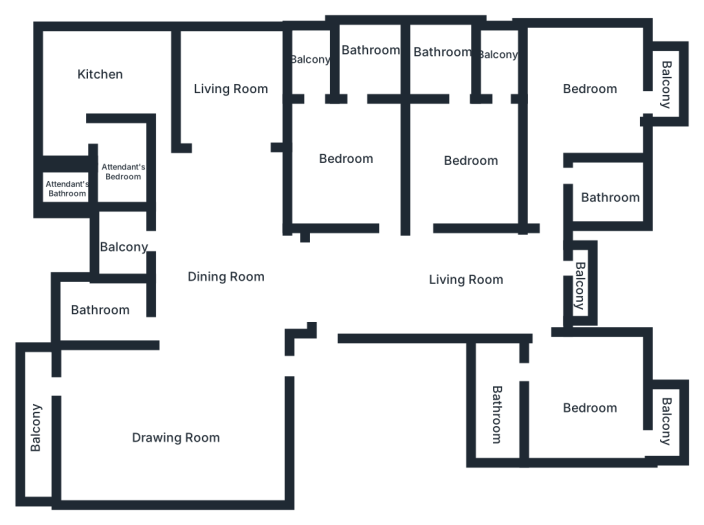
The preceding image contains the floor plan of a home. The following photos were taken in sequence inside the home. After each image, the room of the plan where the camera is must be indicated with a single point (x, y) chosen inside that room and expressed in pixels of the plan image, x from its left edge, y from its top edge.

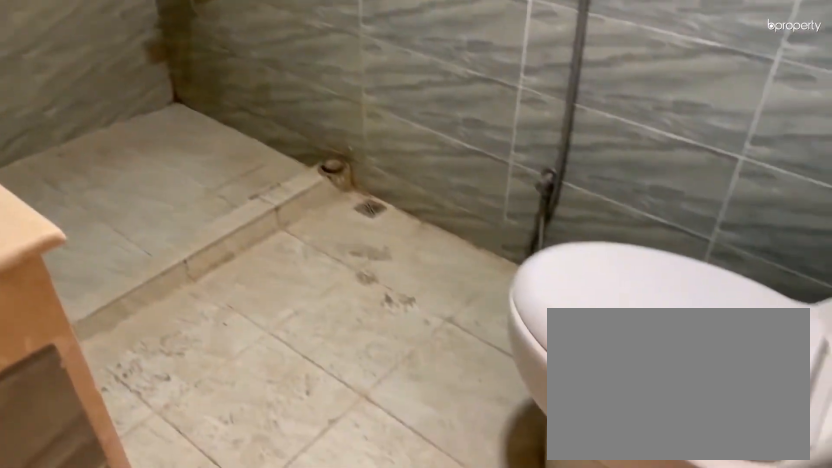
(609, 193)
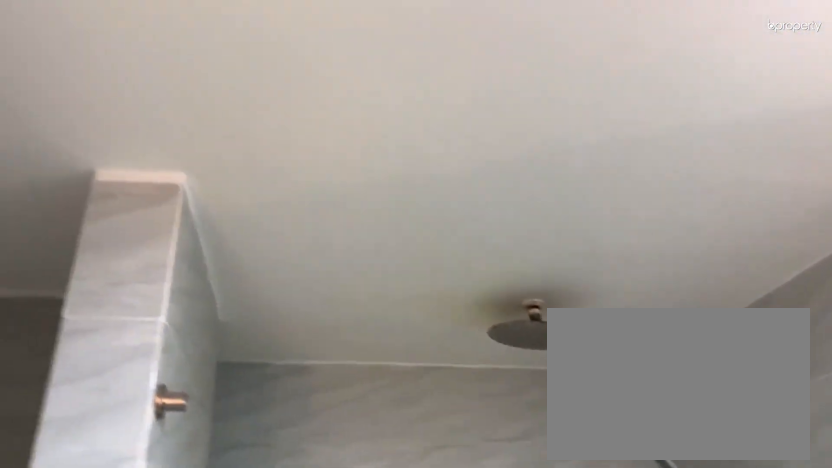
(609, 193)
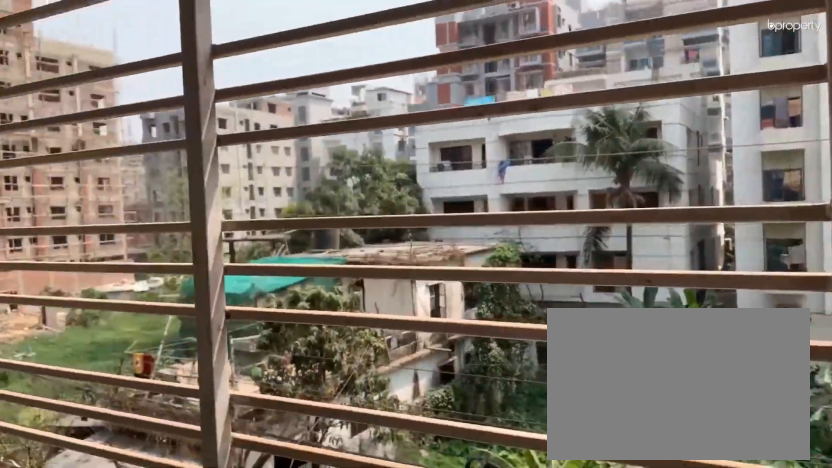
(665, 76)
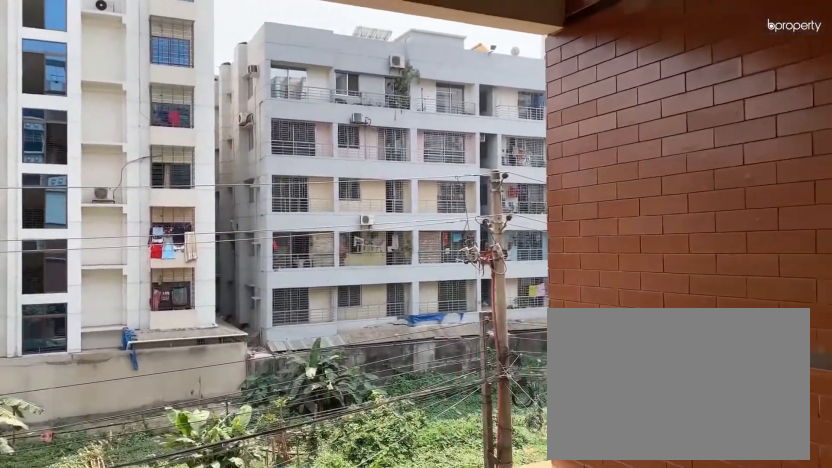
(581, 287)
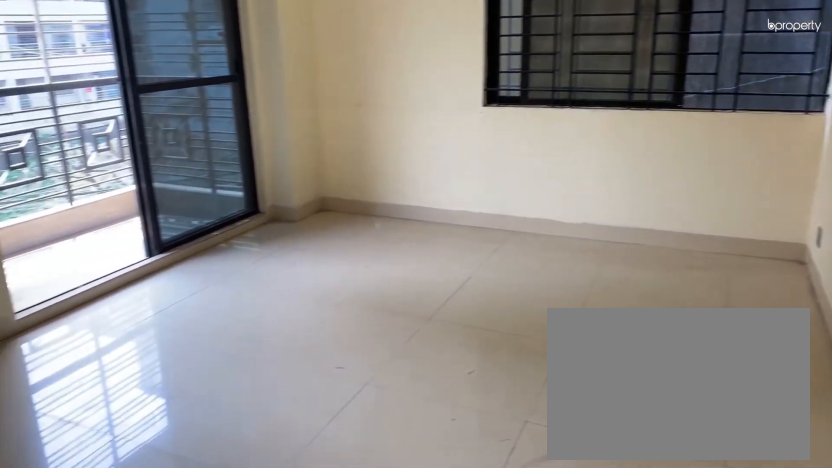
(580, 399)
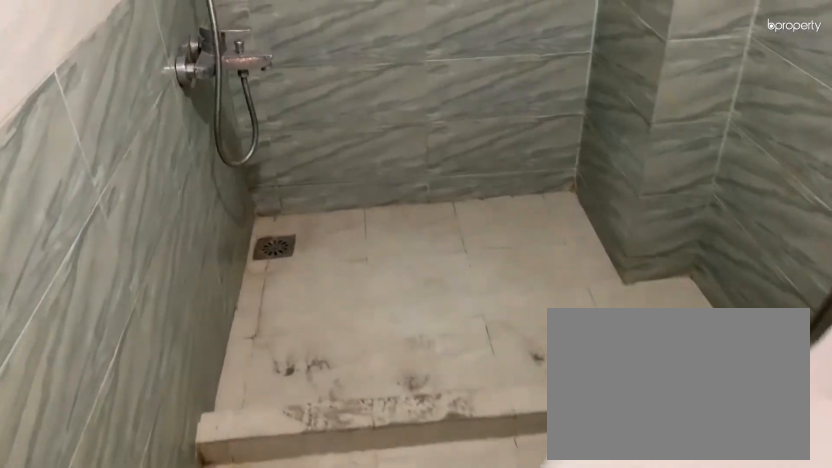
(497, 407)
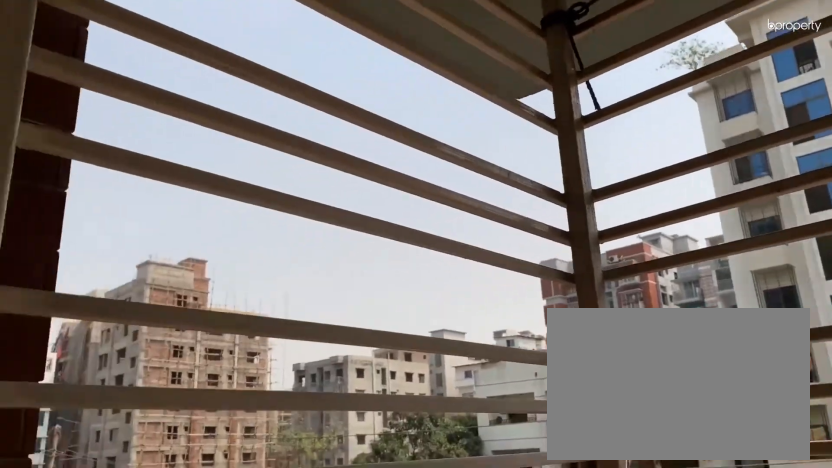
(670, 413)
